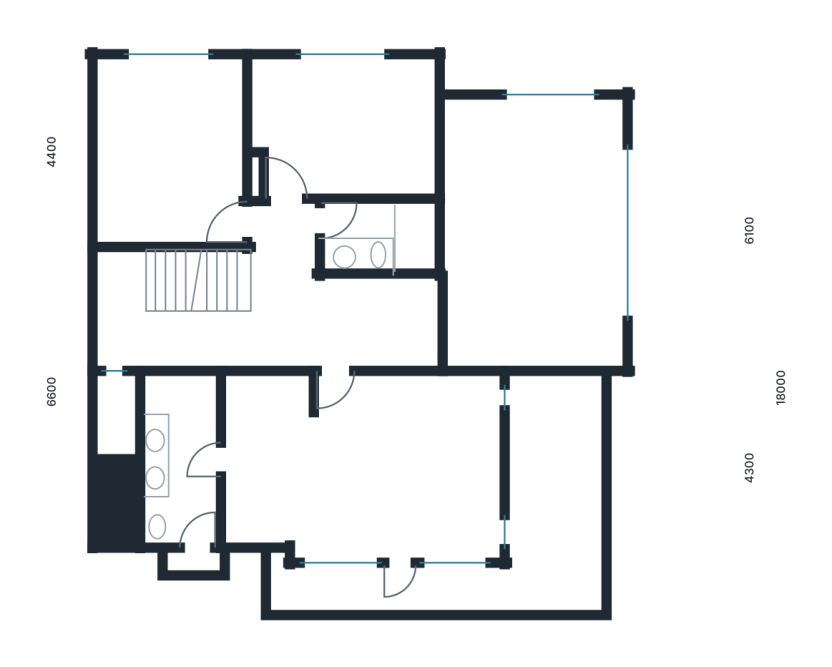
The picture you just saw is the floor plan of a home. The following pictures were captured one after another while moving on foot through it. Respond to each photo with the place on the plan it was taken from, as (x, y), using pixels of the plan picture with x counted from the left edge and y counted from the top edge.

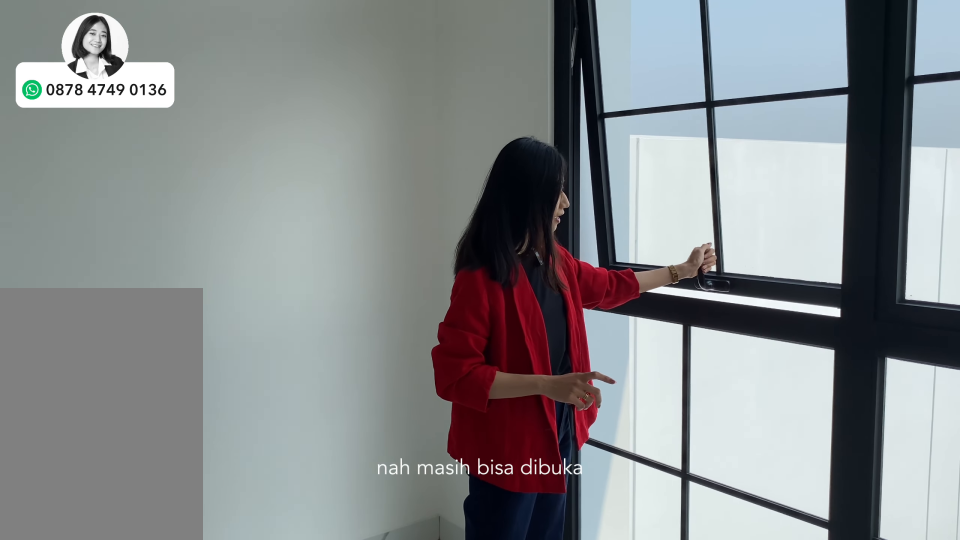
(167, 145)
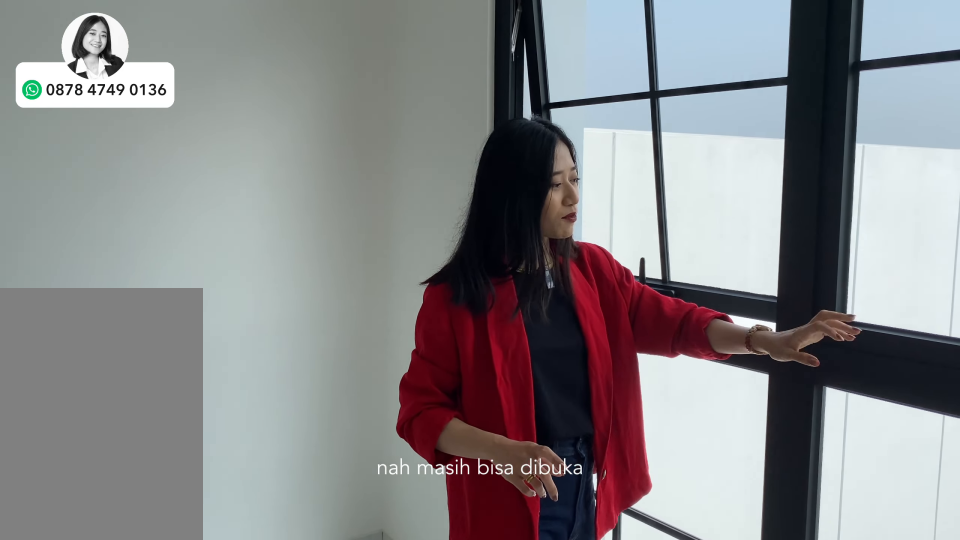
(167, 145)
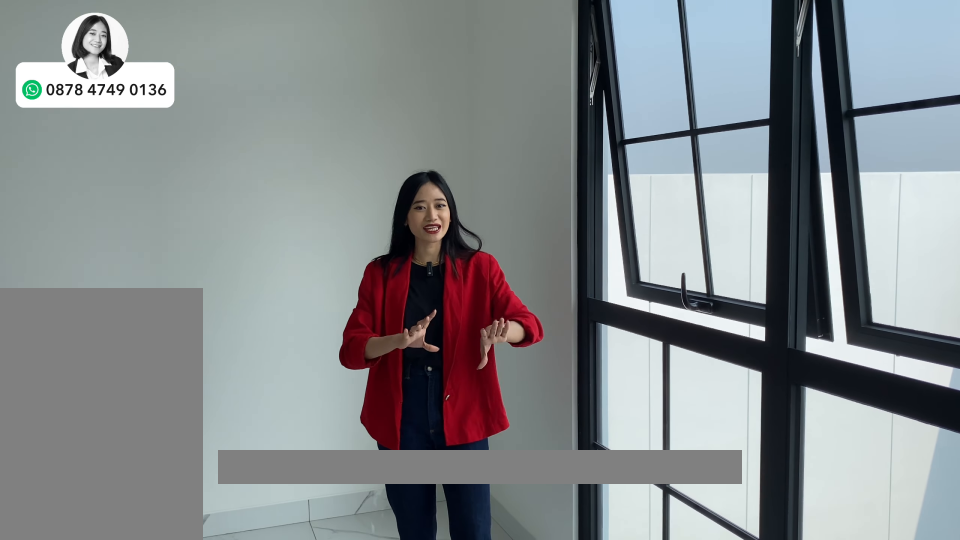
(358, 126)
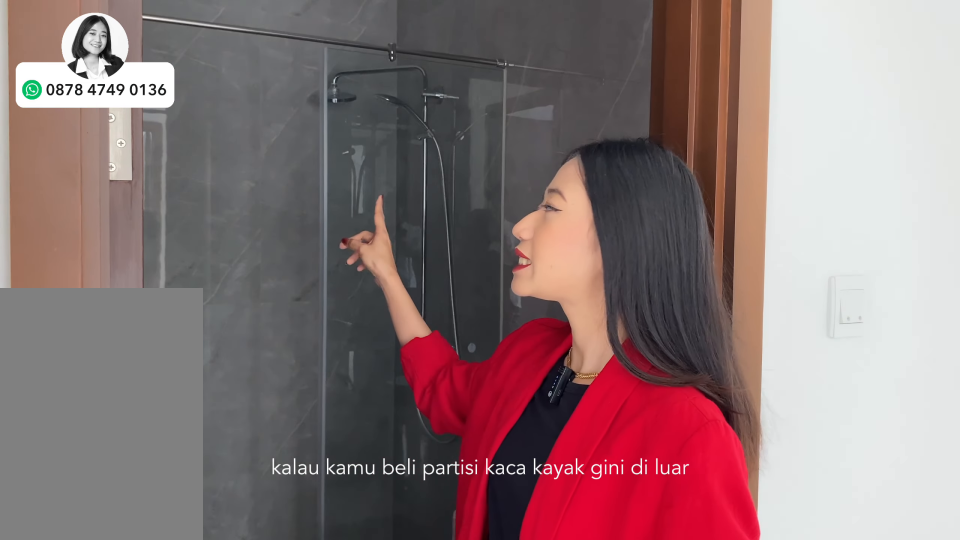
(395, 244)
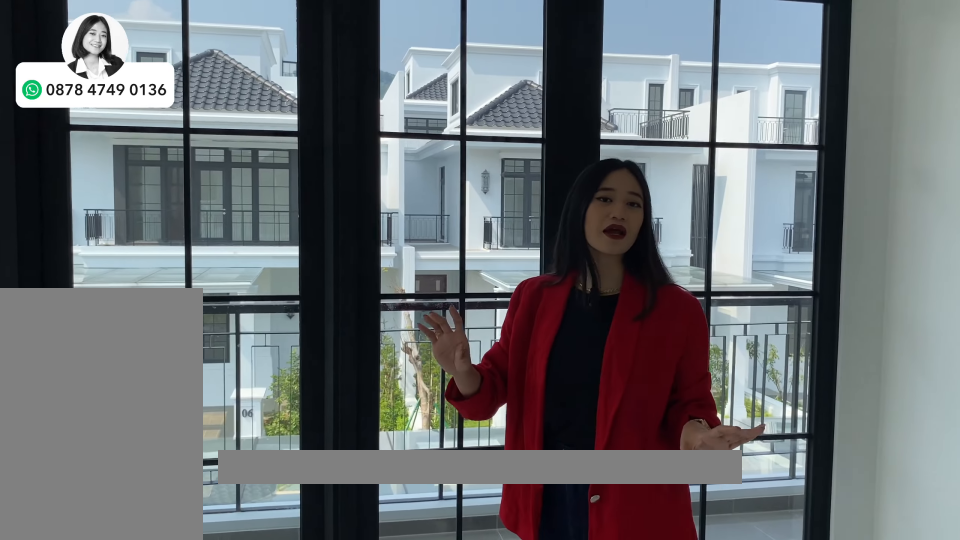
(263, 414)
